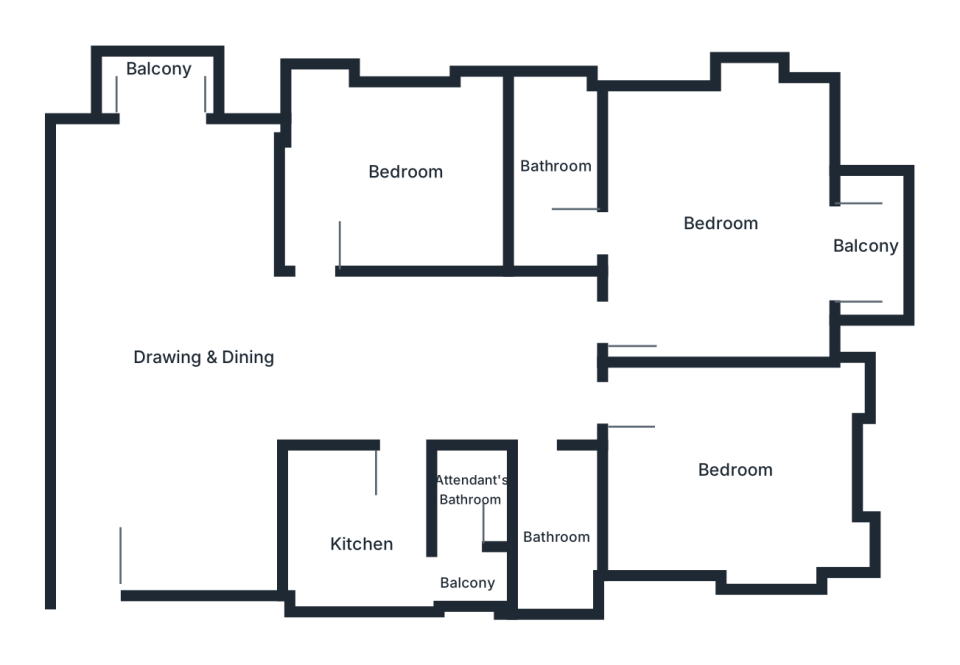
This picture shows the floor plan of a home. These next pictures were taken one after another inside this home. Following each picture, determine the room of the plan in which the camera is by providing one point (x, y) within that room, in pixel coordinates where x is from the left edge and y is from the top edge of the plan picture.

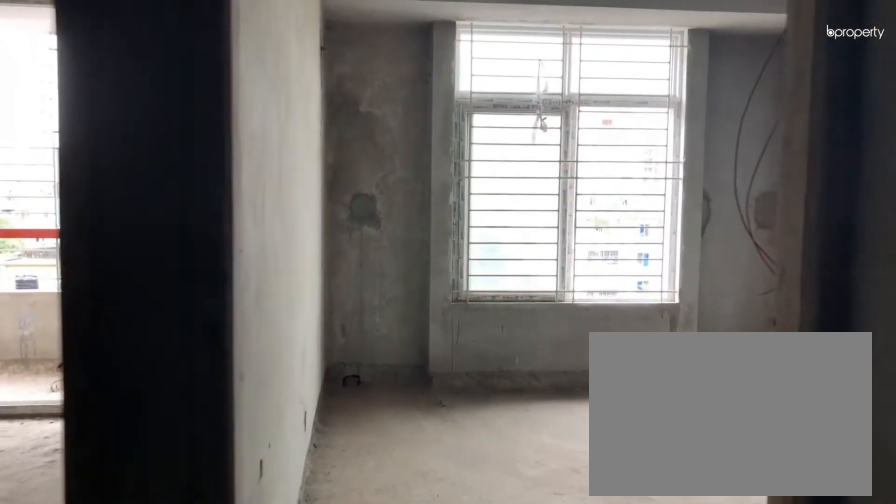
(585, 324)
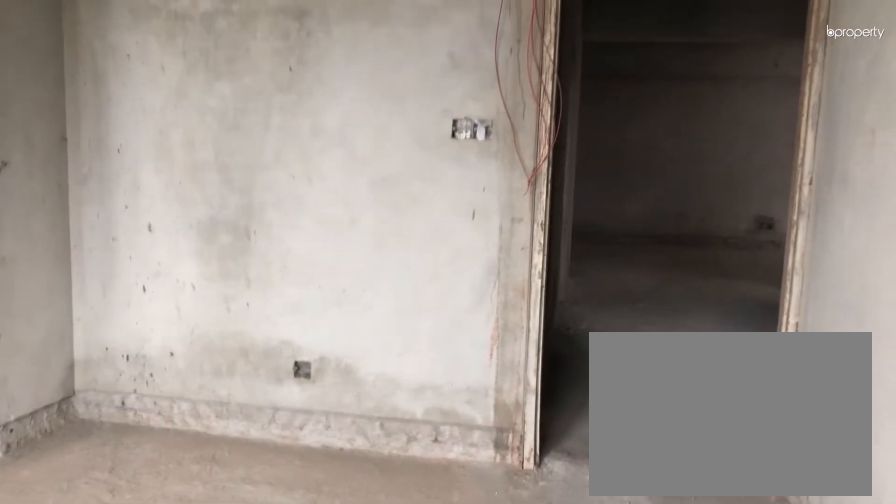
(740, 486)
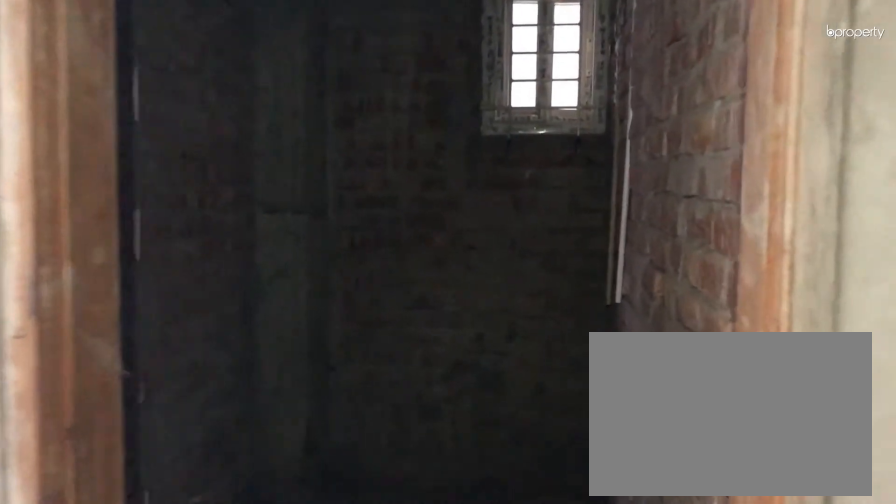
(556, 522)
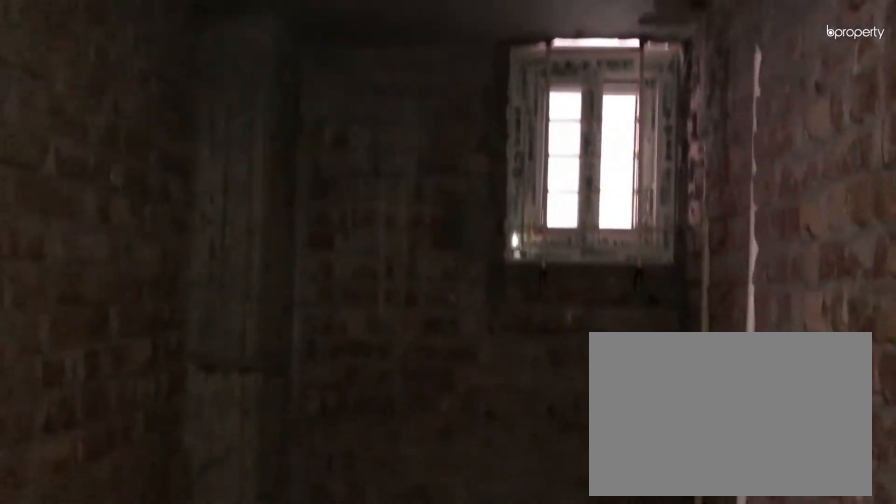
(556, 522)
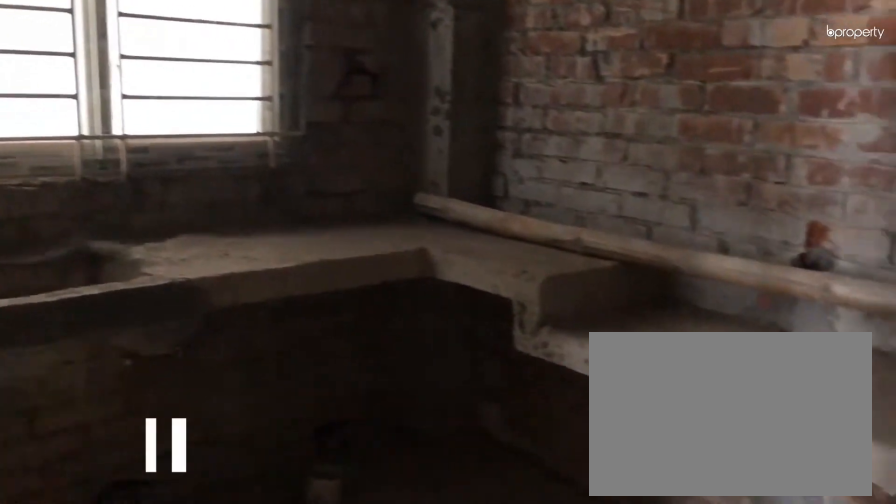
(362, 527)
